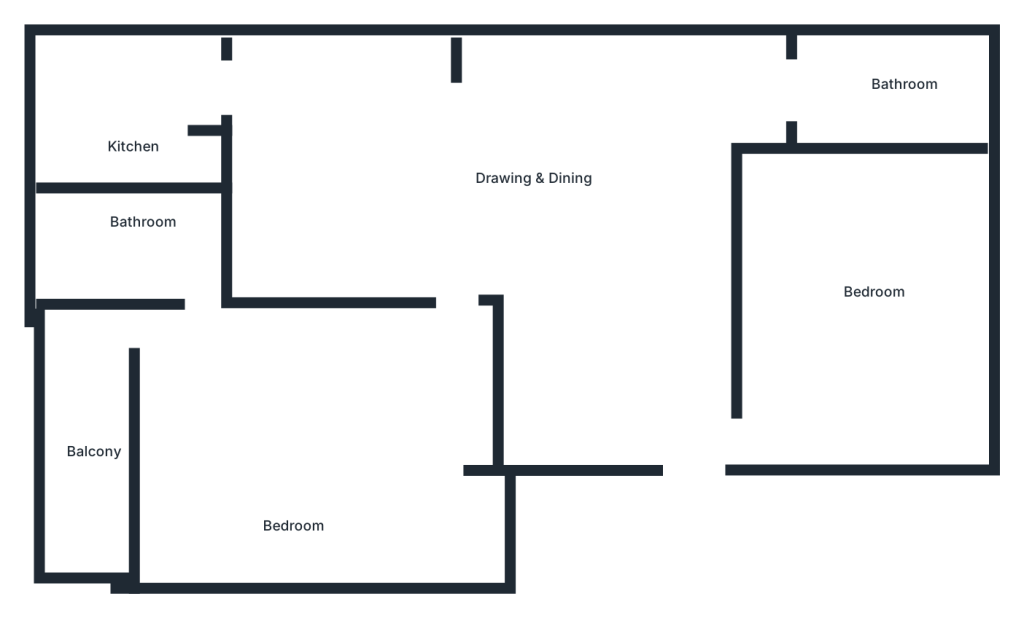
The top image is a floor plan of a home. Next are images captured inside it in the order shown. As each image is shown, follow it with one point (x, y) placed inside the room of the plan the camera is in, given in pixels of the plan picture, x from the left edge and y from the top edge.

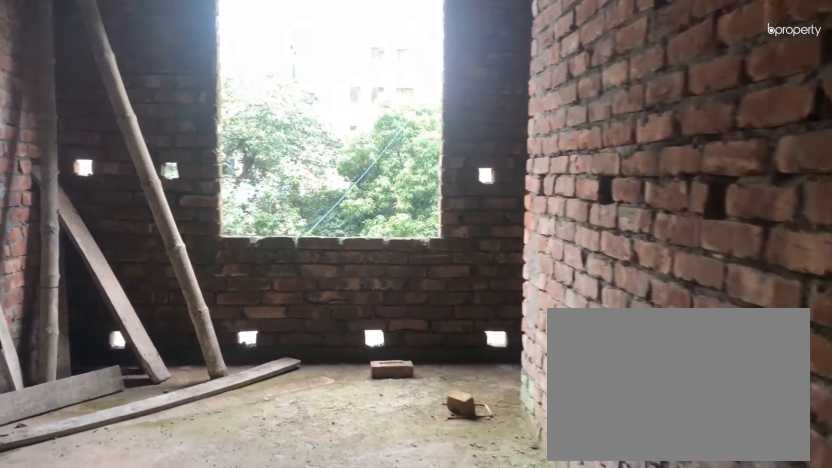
(537, 201)
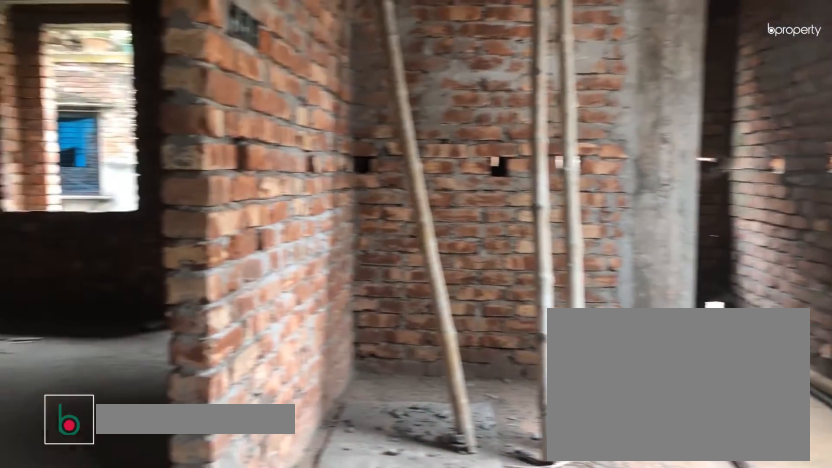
(537, 201)
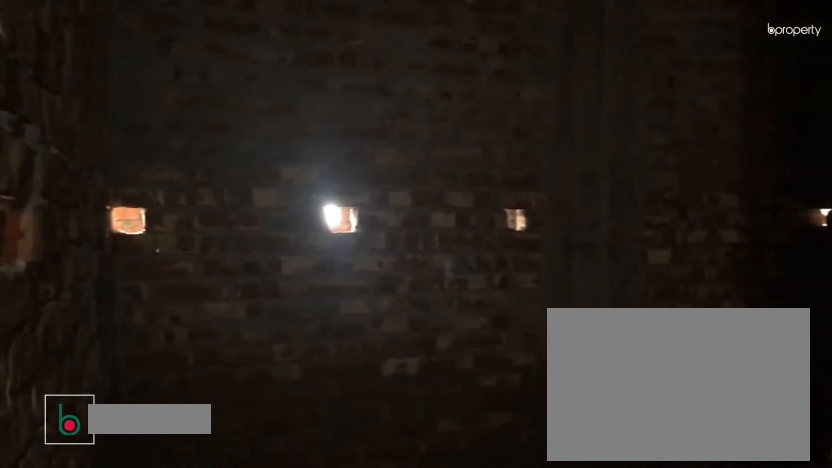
(869, 288)
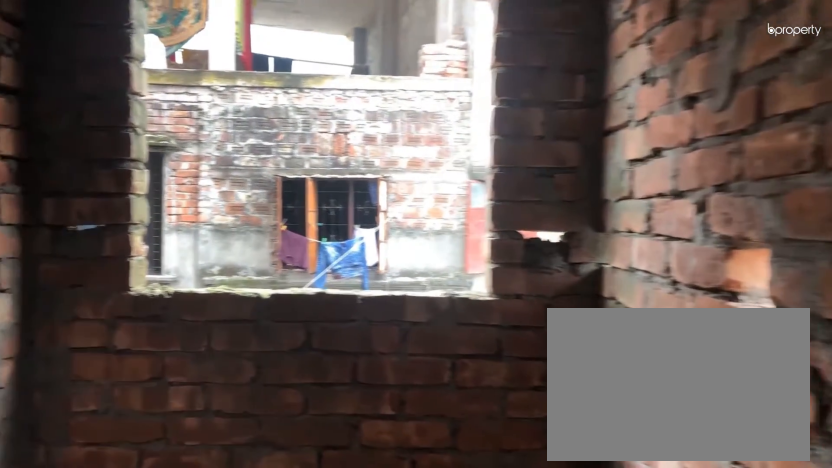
(139, 135)
